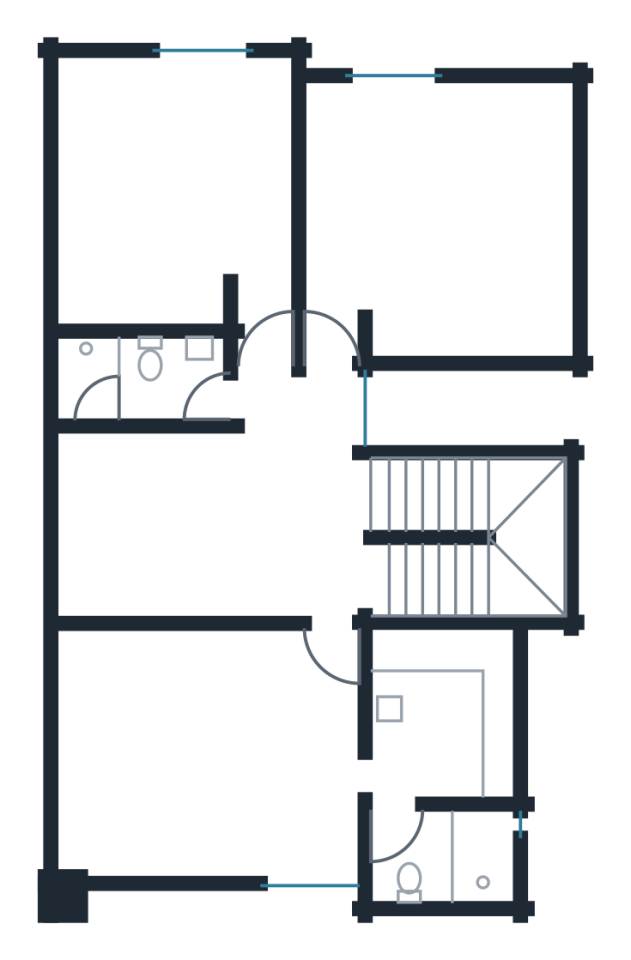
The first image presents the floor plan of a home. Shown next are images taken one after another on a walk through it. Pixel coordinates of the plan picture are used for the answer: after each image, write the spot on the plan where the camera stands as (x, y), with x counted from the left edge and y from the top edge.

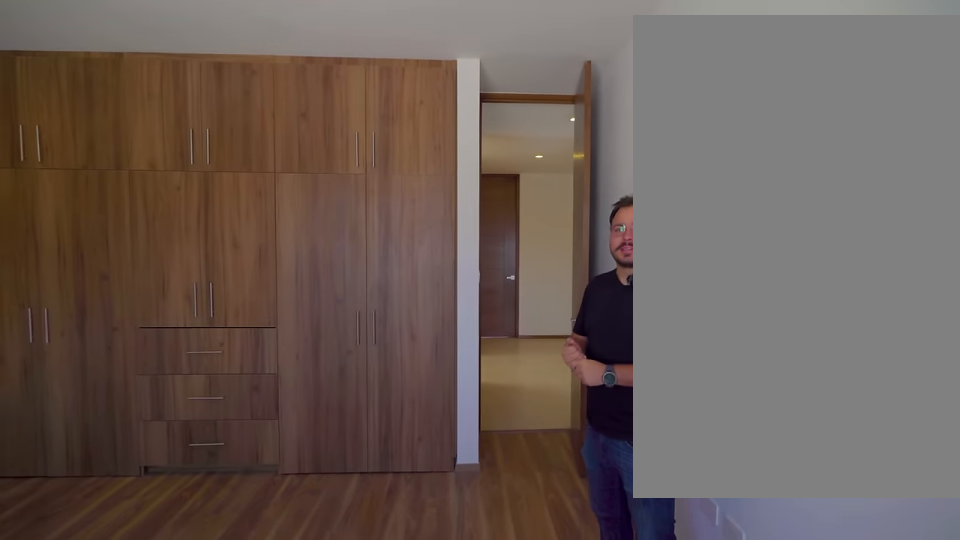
(337, 114)
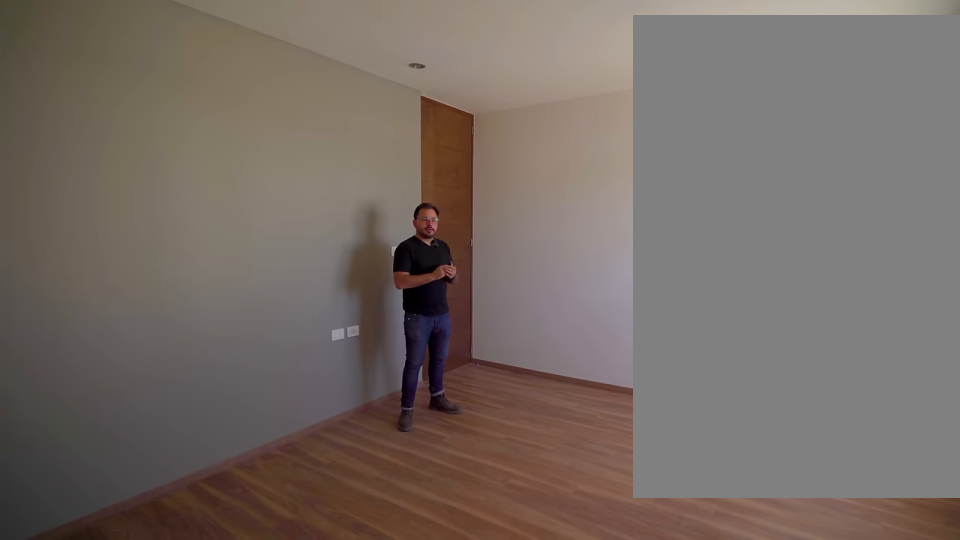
(94, 843)
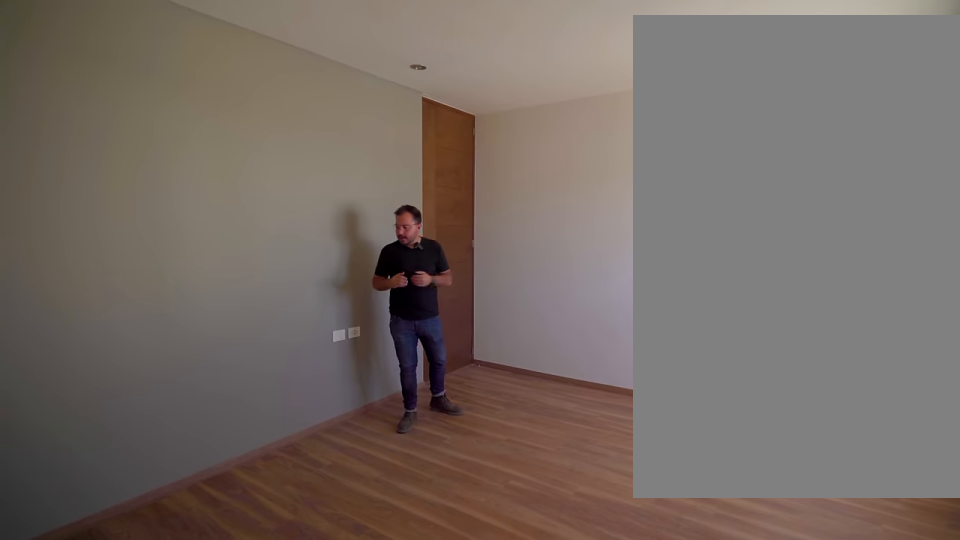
(94, 843)
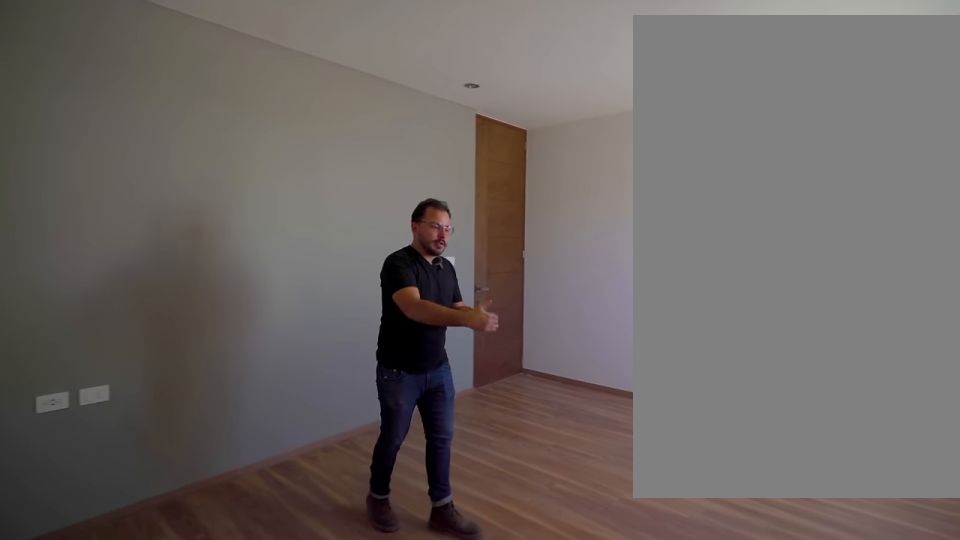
(94, 843)
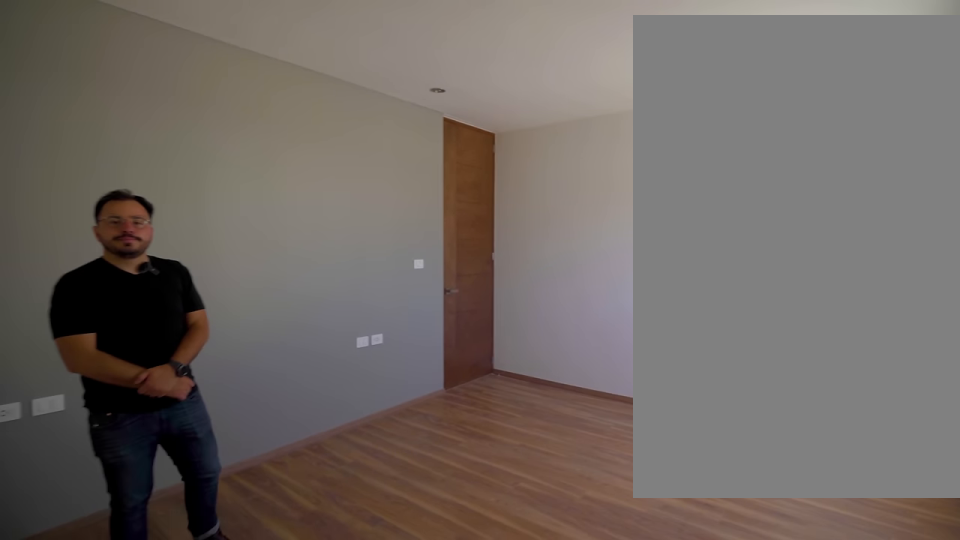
(93, 841)
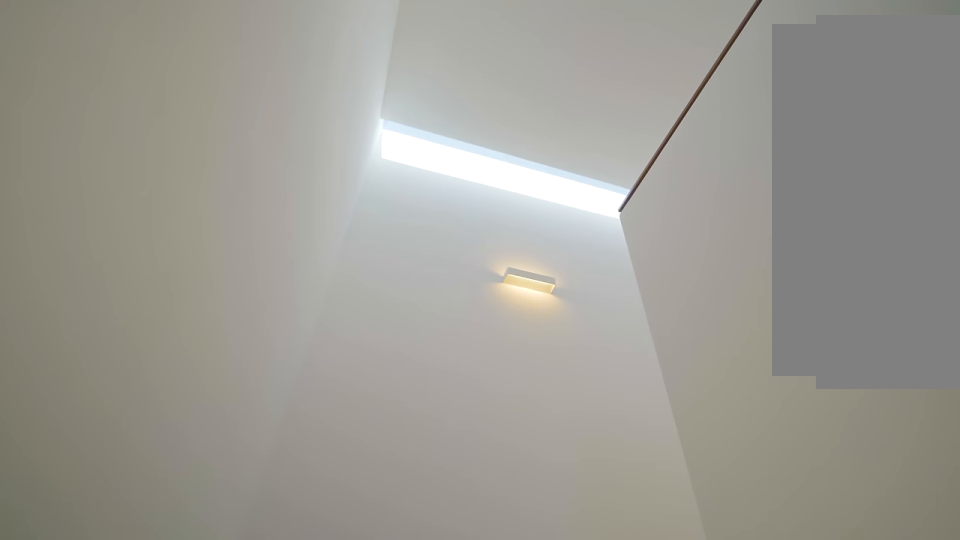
(463, 500)
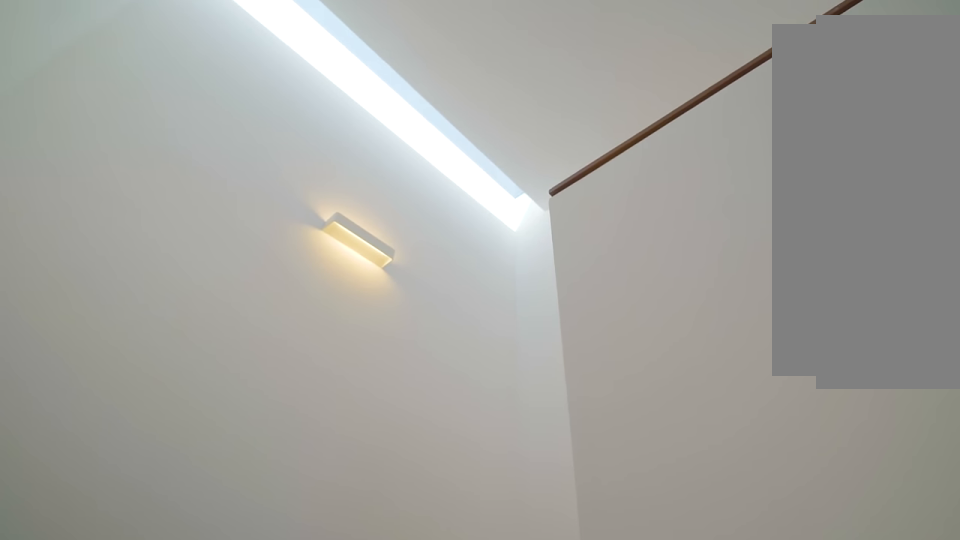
(461, 491)
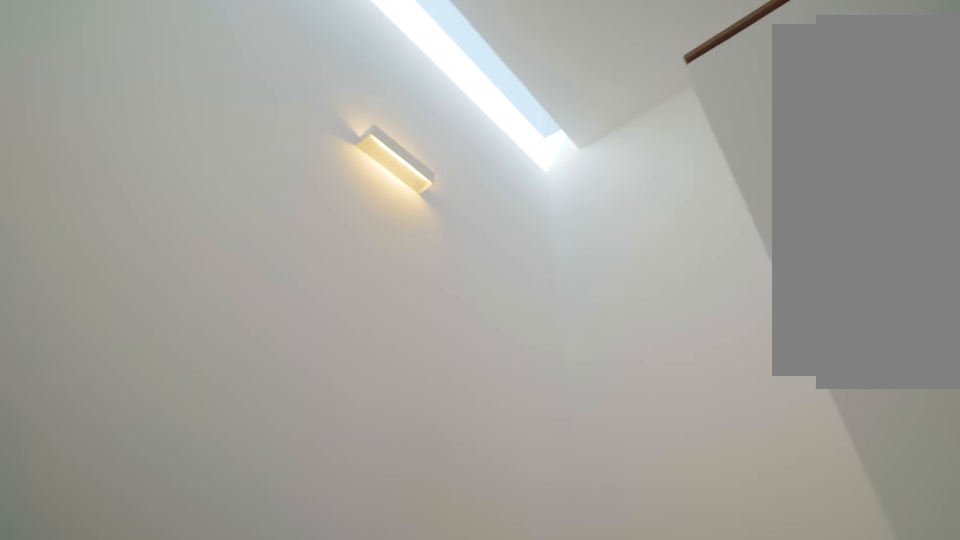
(468, 491)
